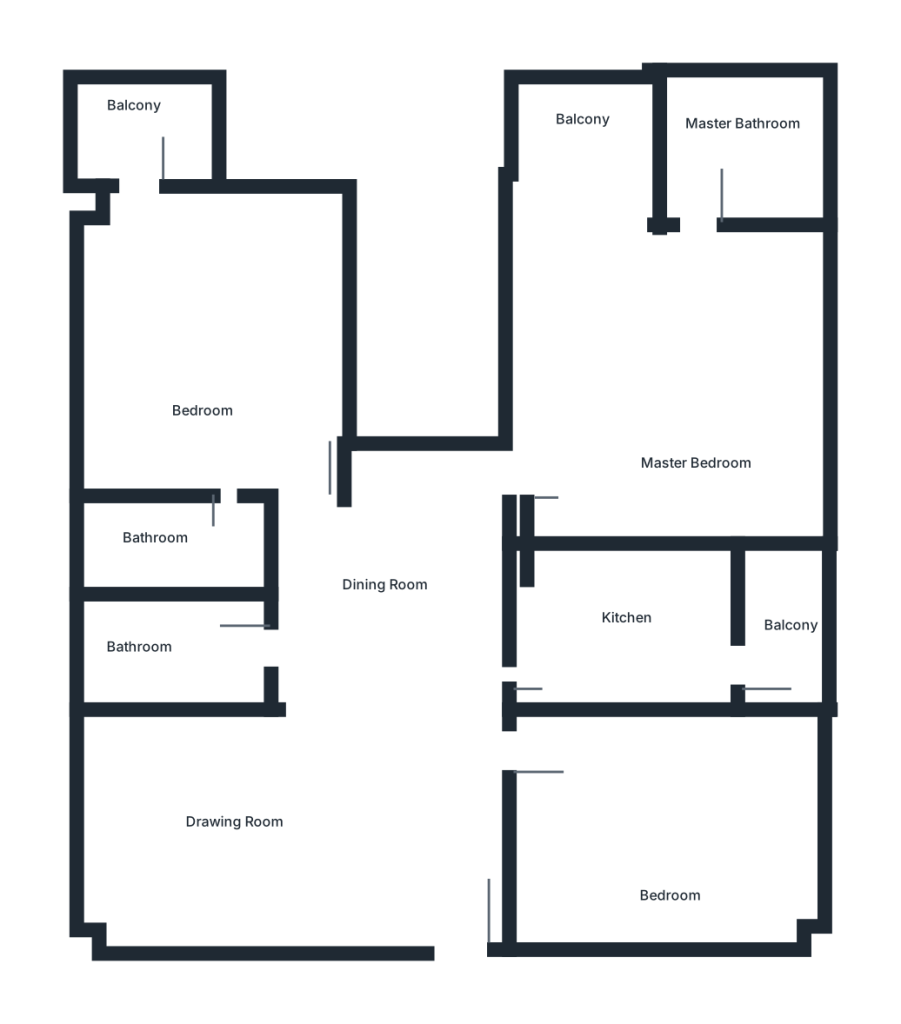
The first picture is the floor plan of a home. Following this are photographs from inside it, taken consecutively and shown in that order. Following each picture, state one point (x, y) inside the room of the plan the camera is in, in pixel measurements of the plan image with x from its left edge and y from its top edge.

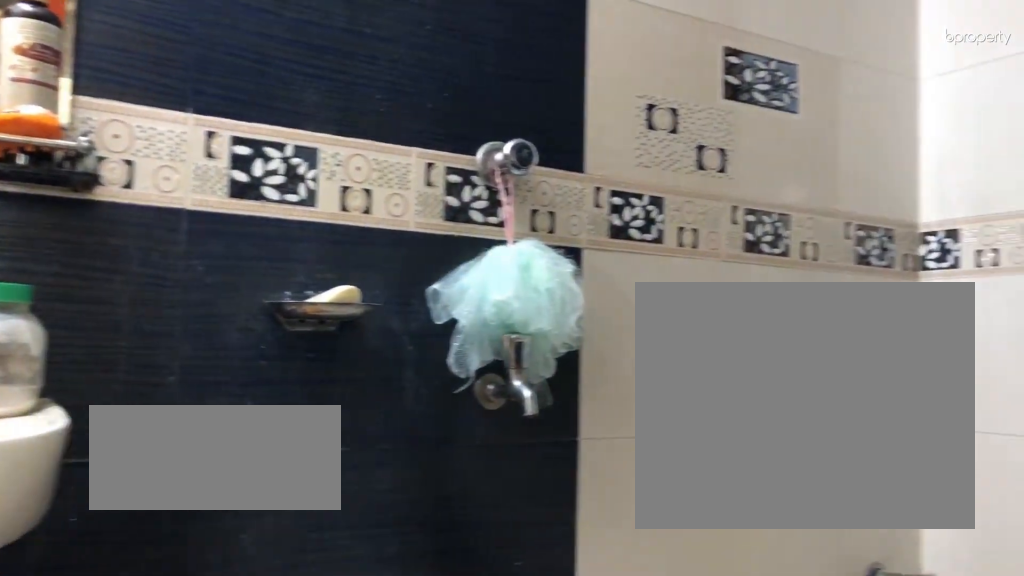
(156, 556)
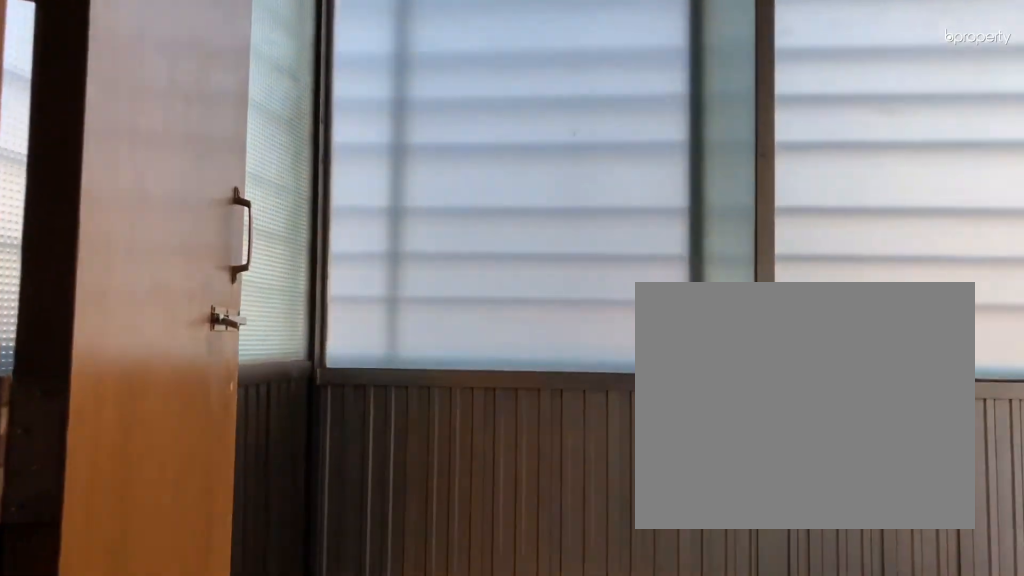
(134, 97)
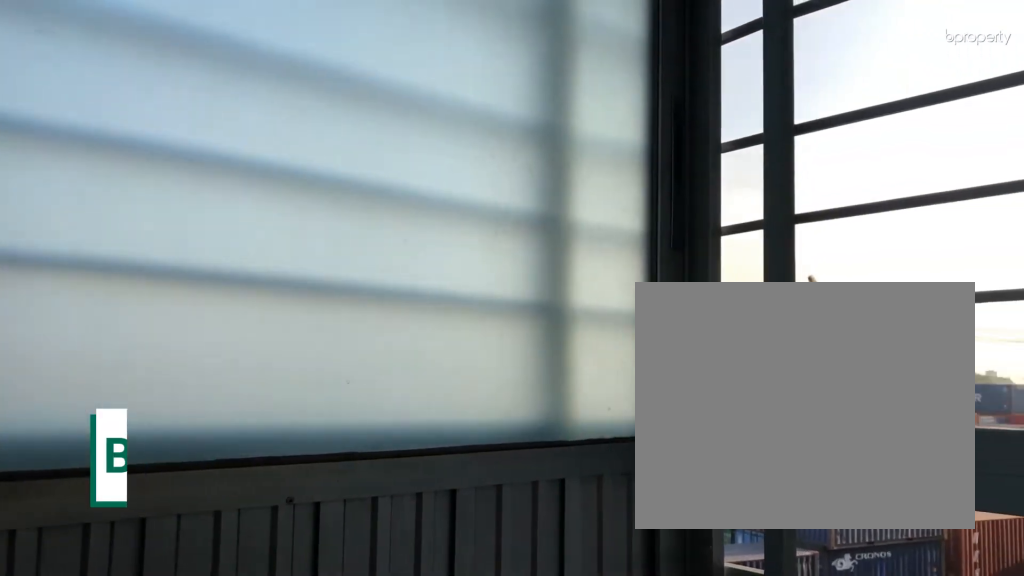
(134, 97)
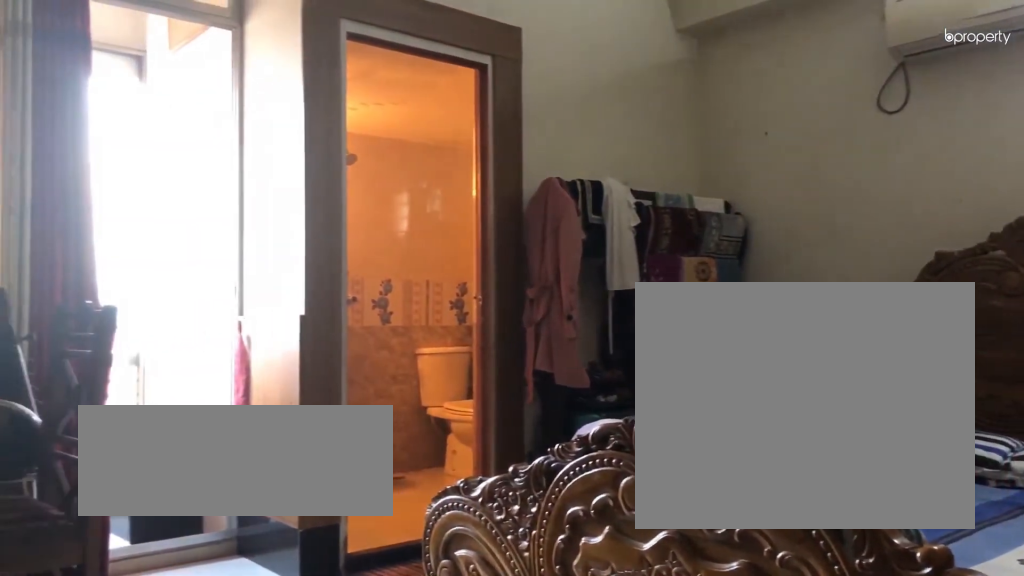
(676, 419)
